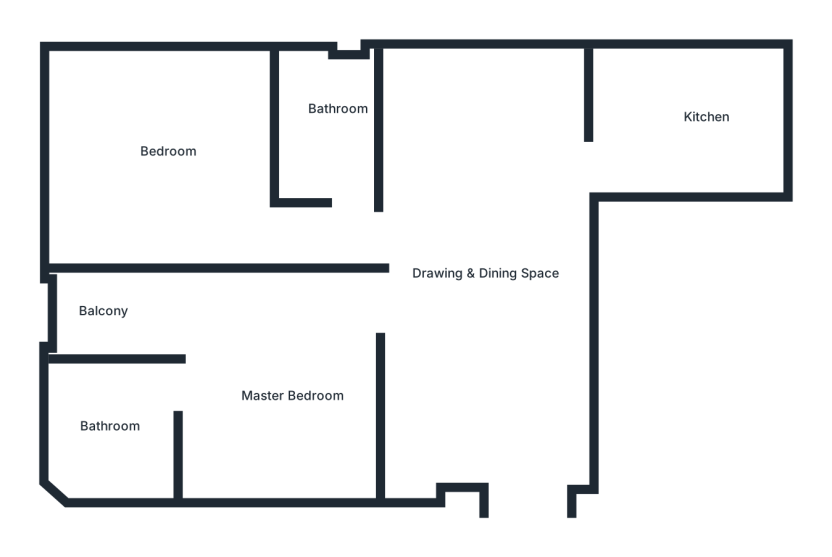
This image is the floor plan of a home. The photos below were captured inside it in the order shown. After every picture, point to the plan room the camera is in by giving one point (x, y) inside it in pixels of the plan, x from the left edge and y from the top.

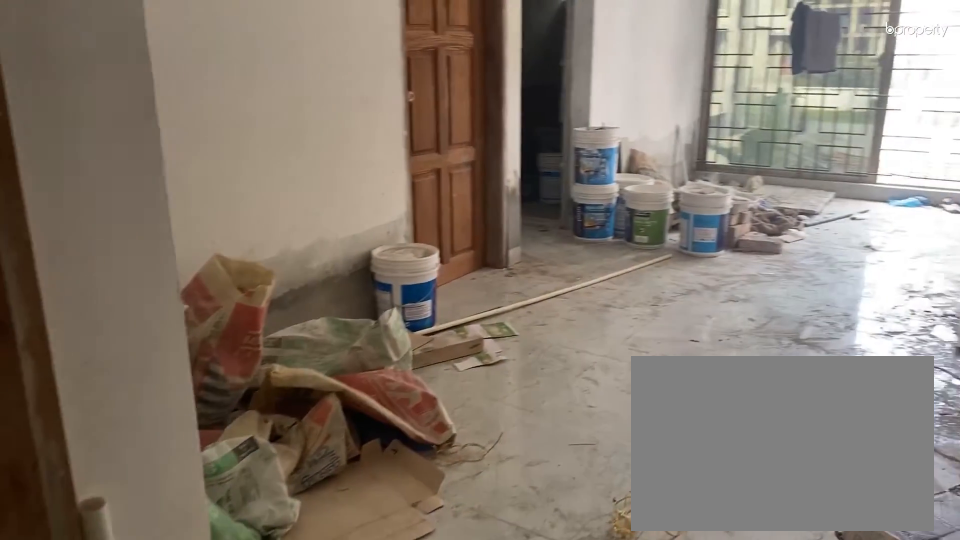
(523, 439)
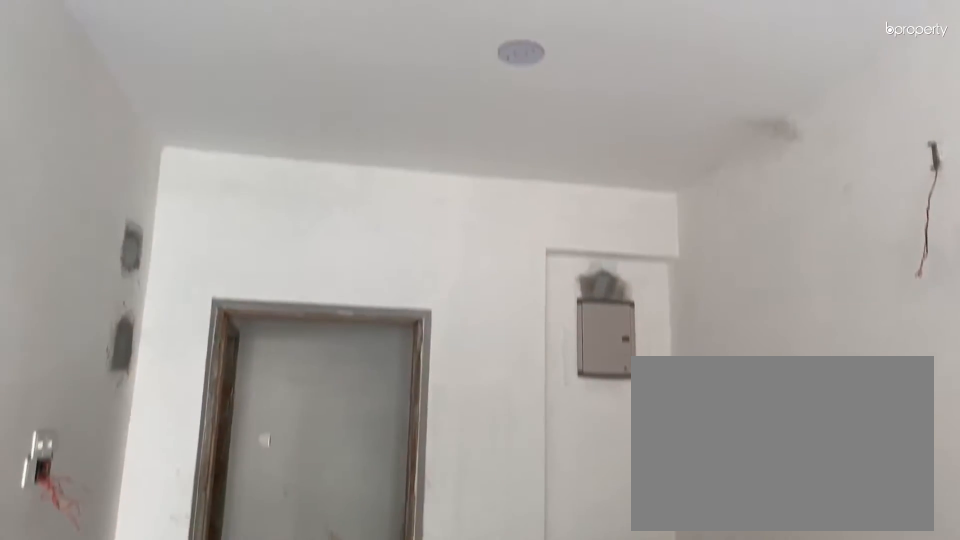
(494, 310)
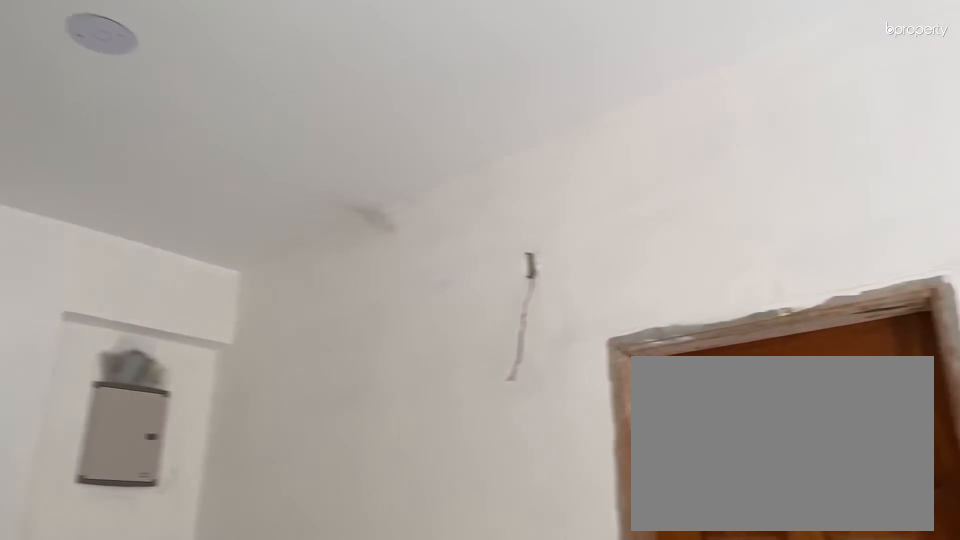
(494, 310)
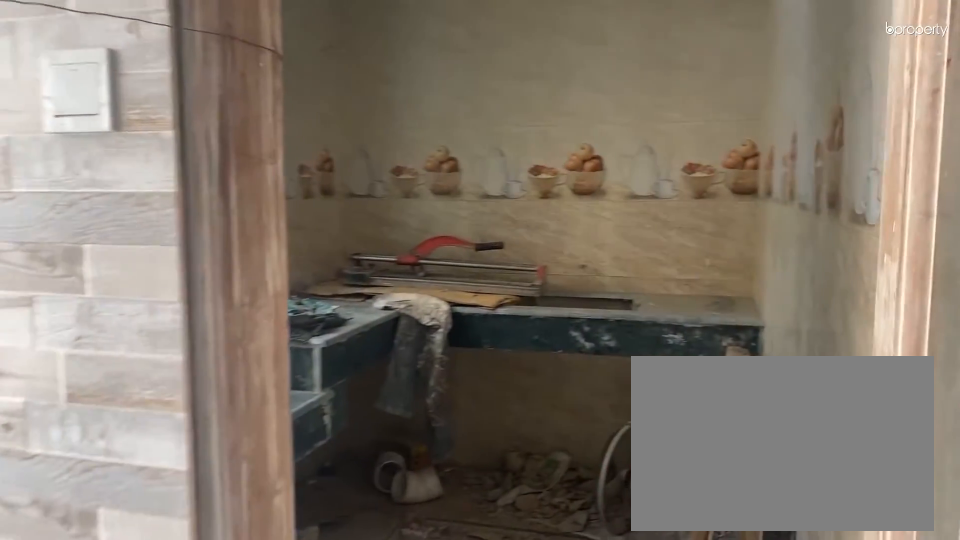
(606, 158)
